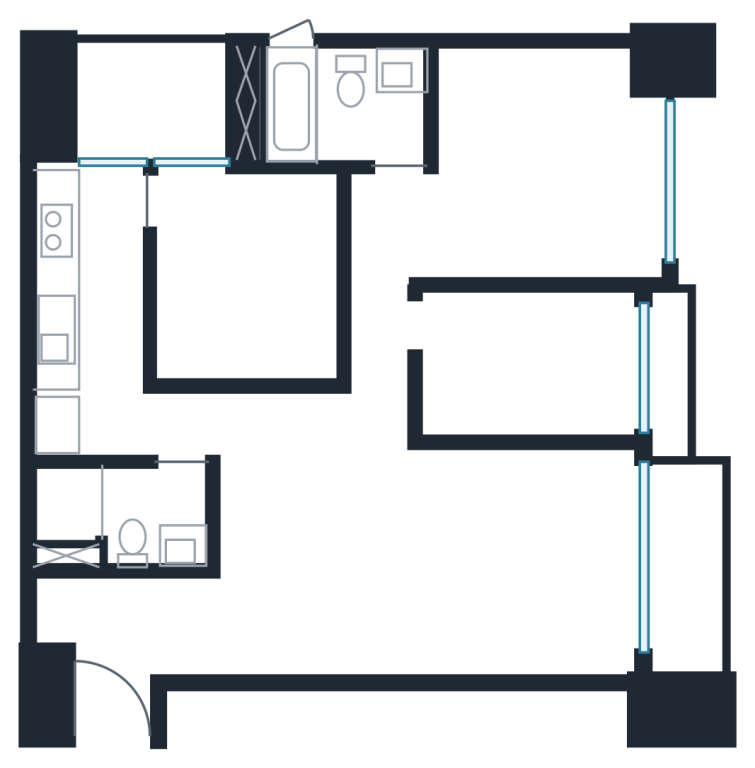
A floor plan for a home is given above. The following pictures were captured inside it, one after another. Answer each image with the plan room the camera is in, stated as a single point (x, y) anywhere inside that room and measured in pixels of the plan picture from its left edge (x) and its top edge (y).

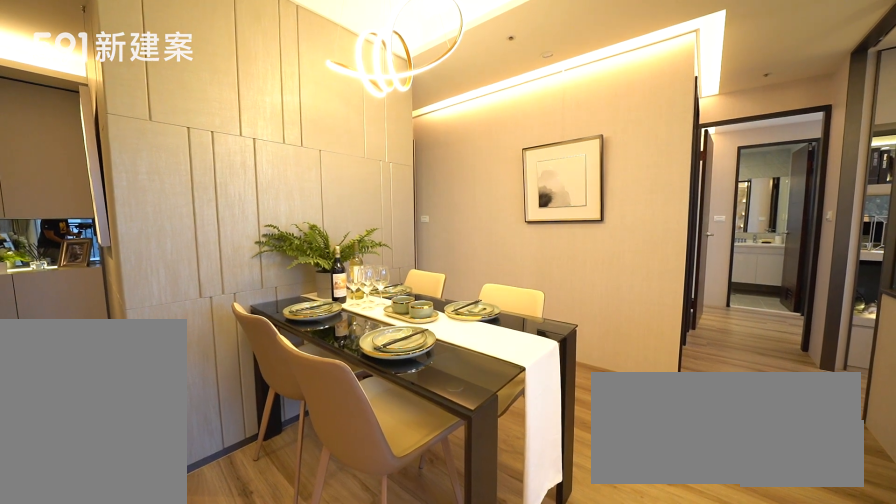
(301, 514)
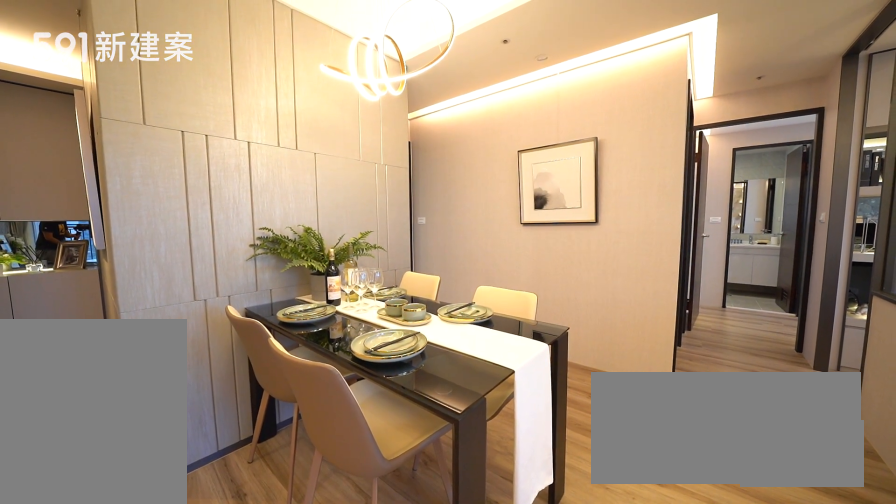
(301, 514)
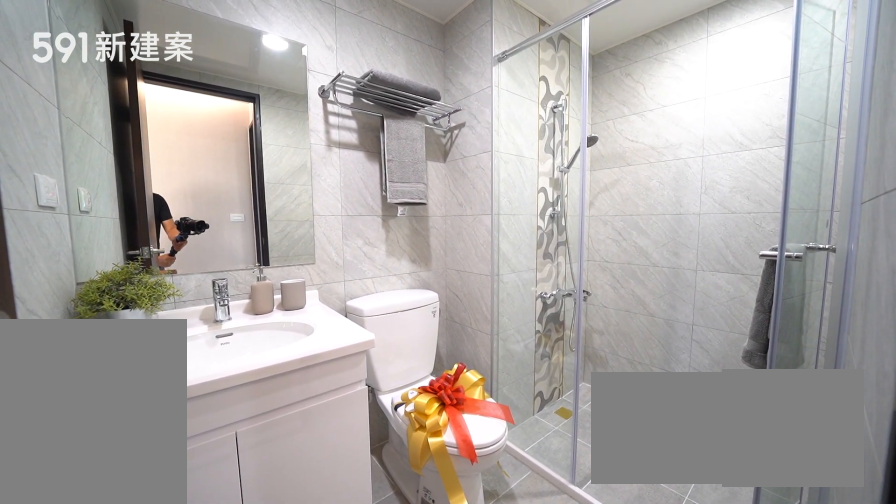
(116, 517)
